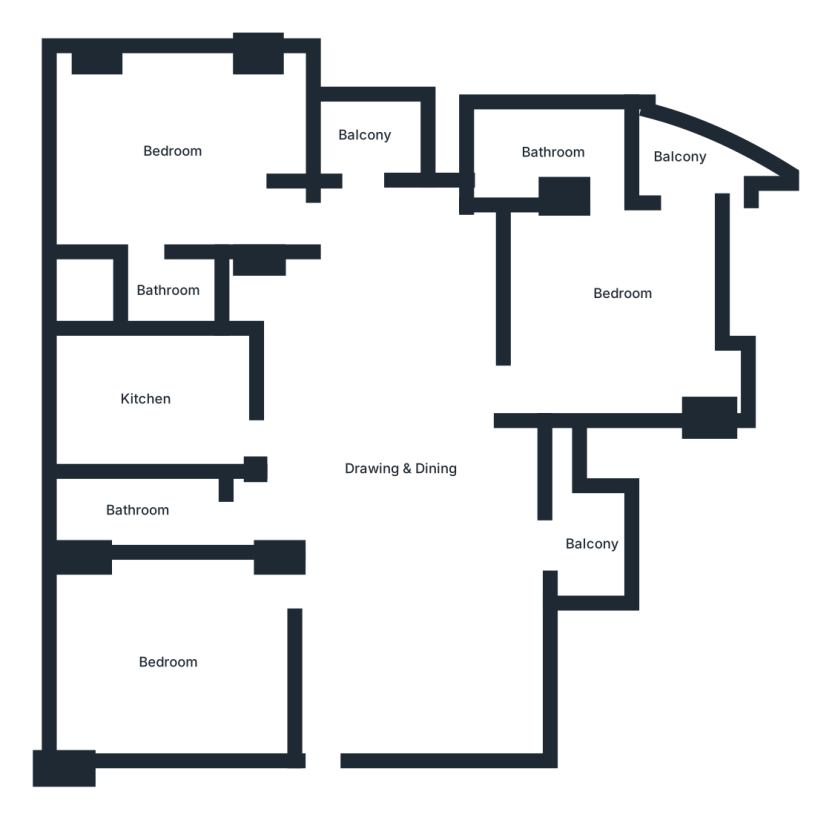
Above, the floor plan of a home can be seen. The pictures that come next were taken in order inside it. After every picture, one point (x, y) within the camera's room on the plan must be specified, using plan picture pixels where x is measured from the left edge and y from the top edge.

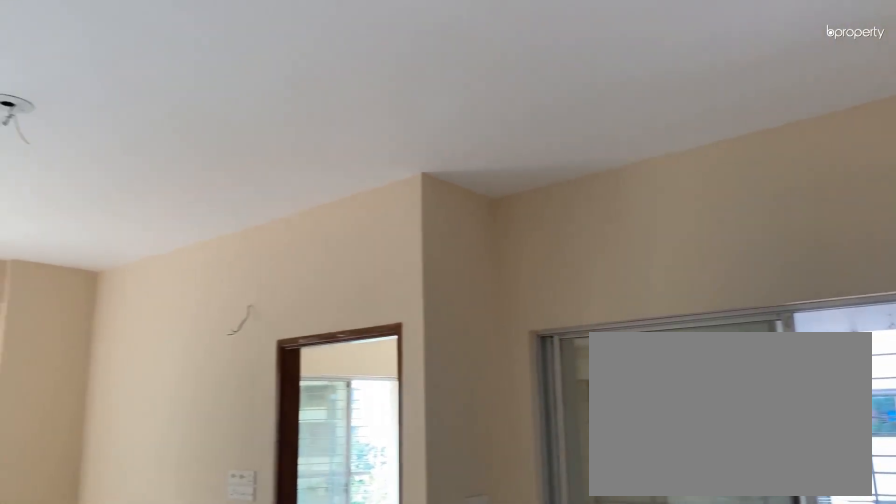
(430, 586)
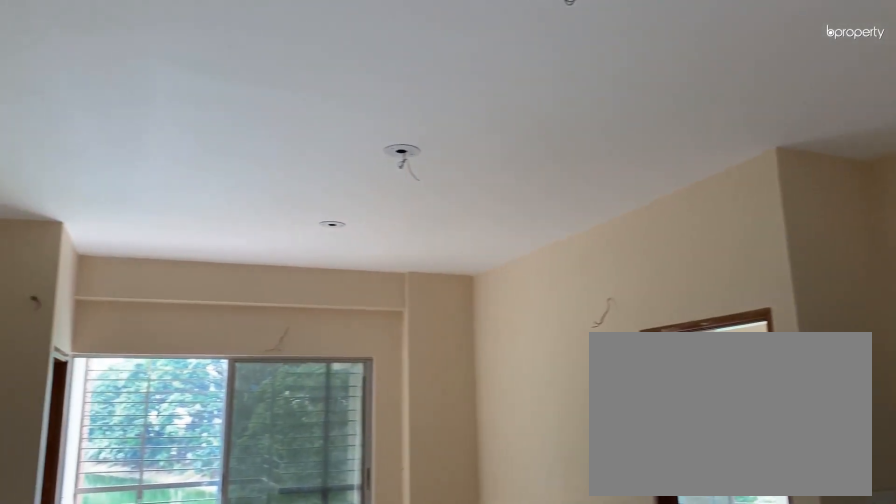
(430, 586)
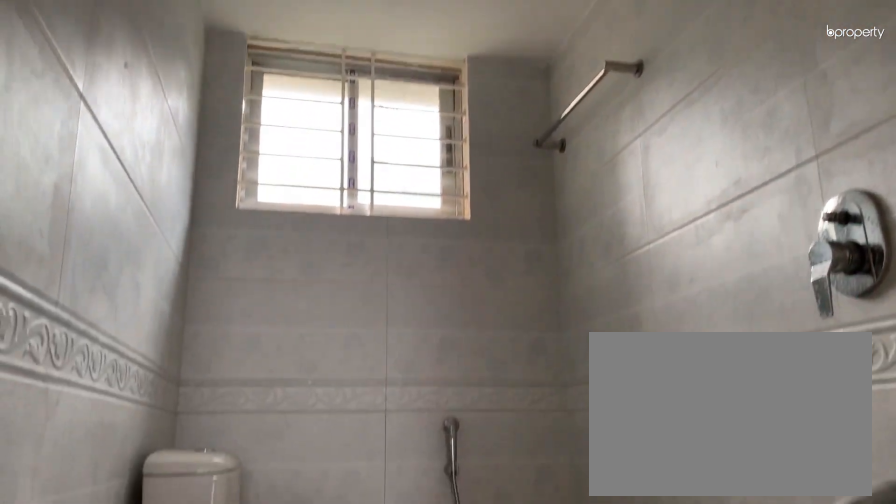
(138, 518)
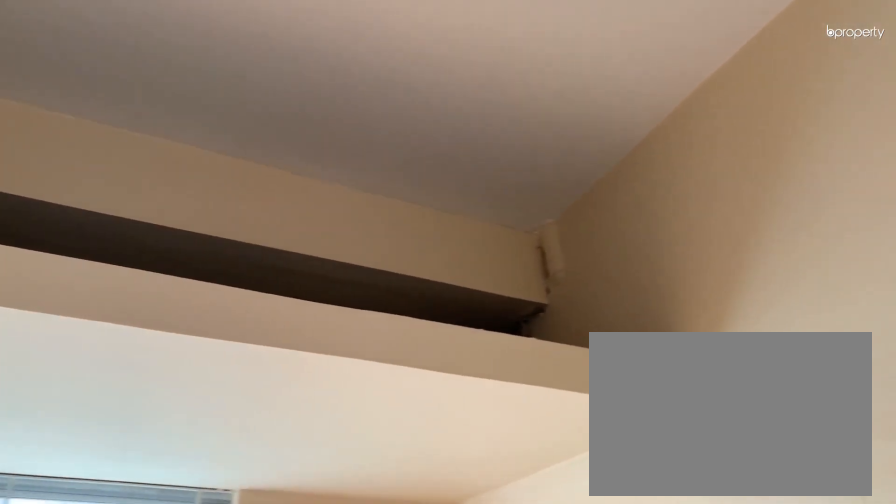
(153, 402)
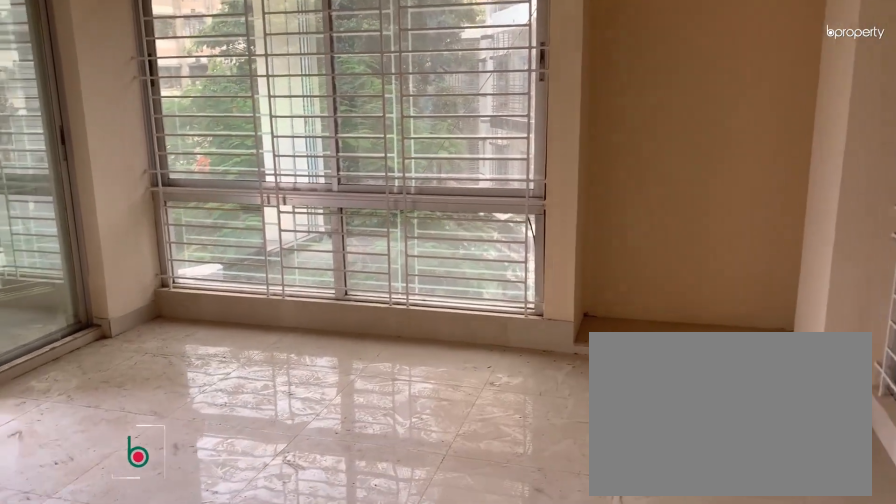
(622, 298)
